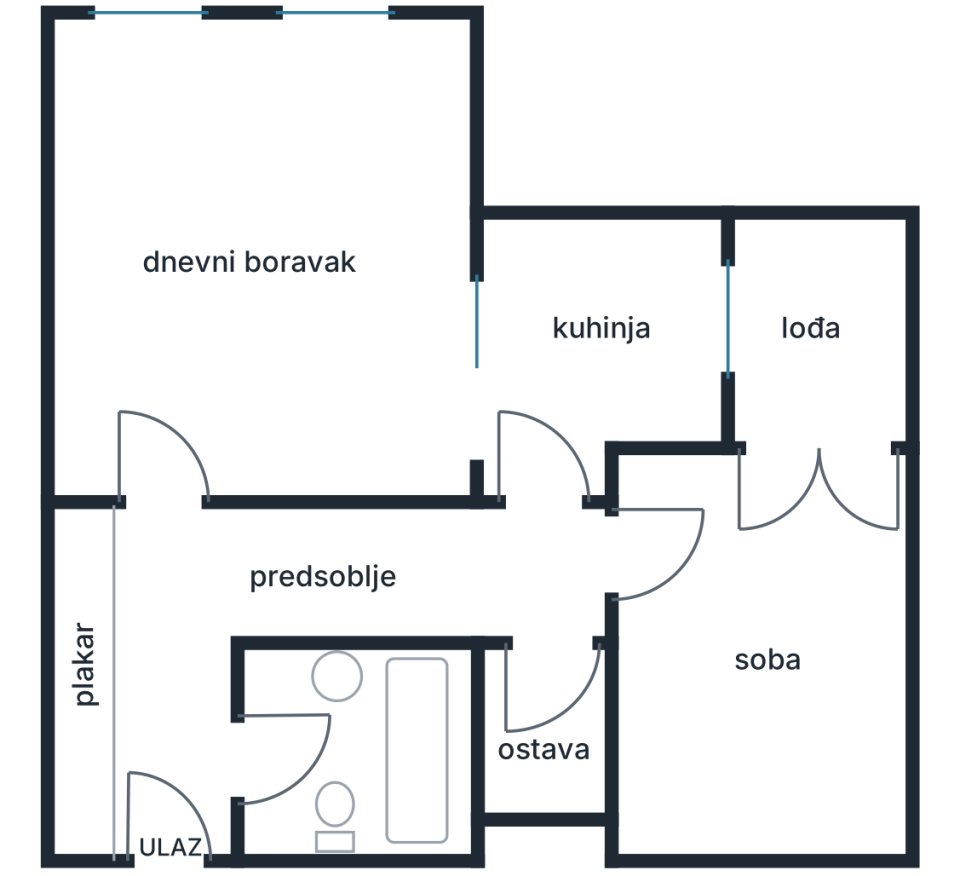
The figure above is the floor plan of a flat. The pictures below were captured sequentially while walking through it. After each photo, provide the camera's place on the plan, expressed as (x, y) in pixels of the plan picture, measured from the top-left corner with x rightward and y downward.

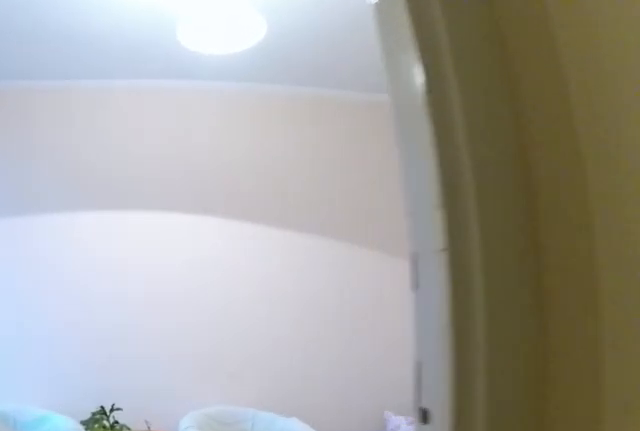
(501, 575)
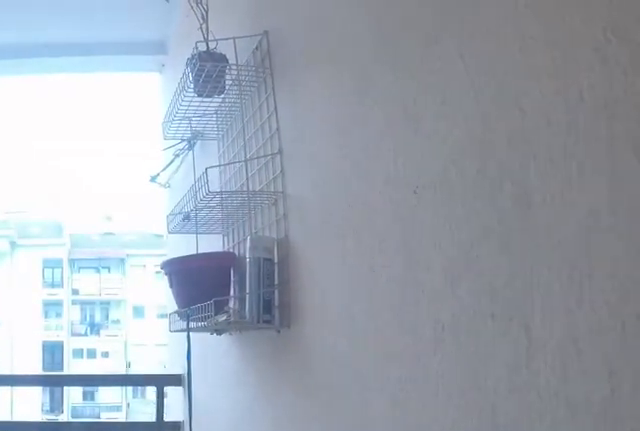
(860, 491)
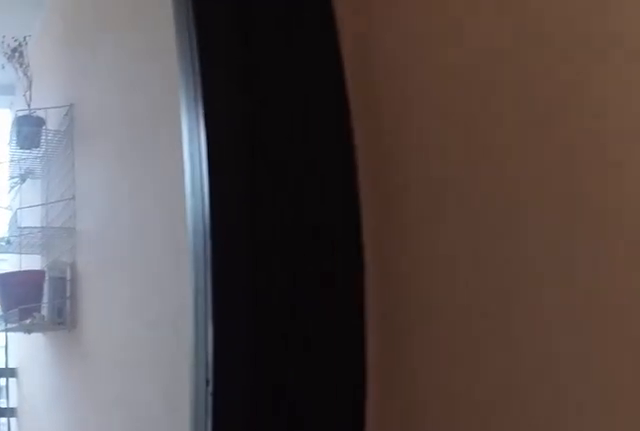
(856, 529)
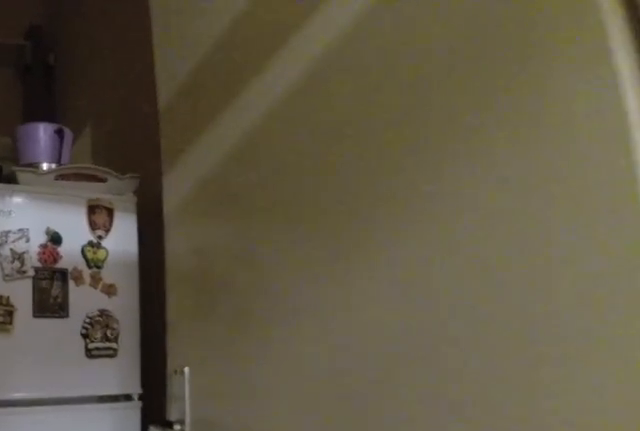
(563, 593)
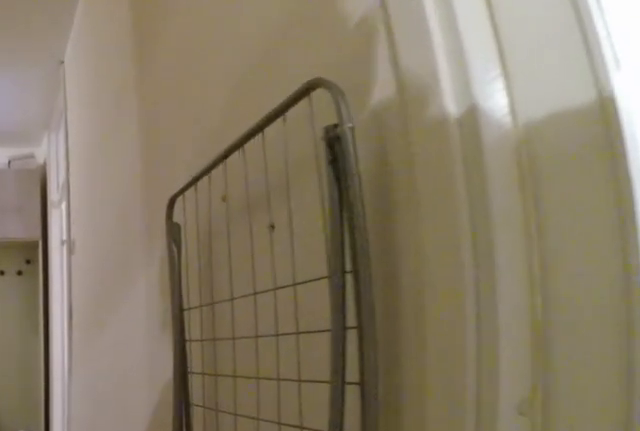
(547, 584)
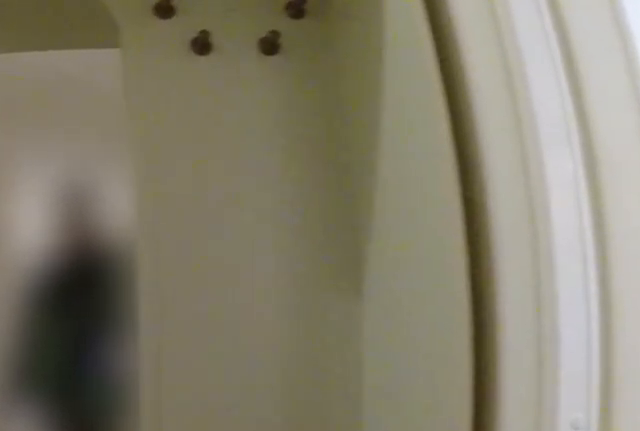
(170, 586)
